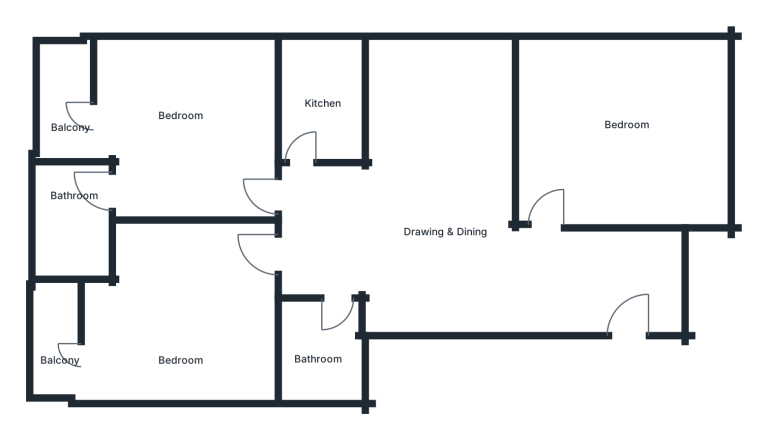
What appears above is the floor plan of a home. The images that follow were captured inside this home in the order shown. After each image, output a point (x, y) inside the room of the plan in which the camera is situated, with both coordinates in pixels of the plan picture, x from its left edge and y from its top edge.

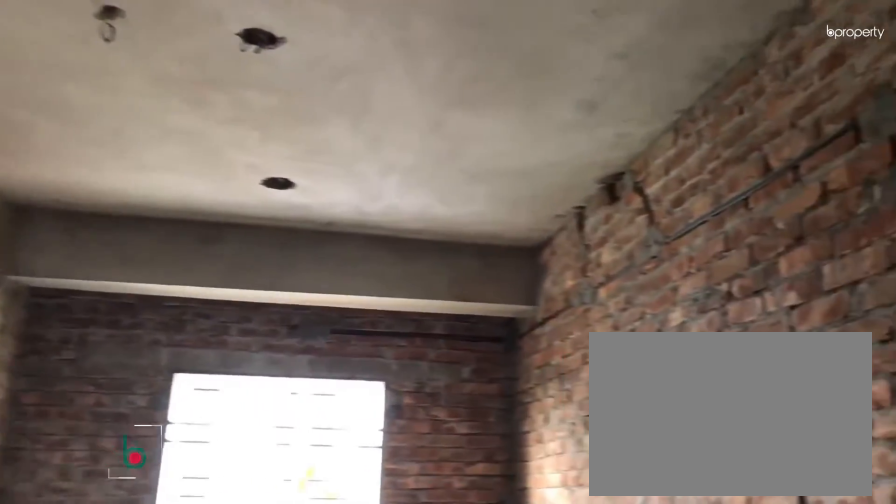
(444, 234)
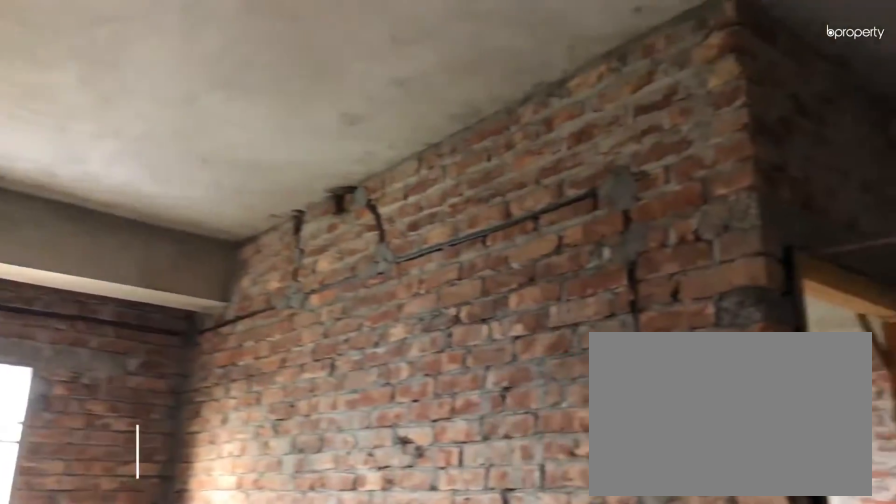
(444, 234)
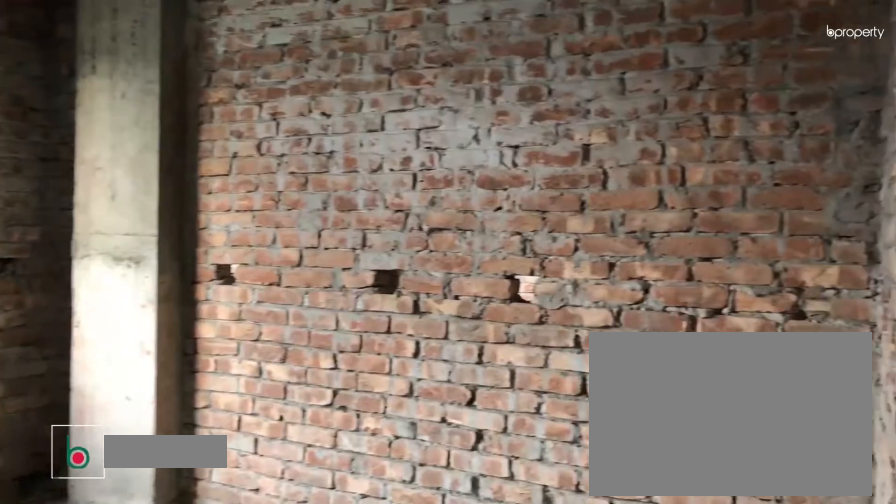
(598, 138)
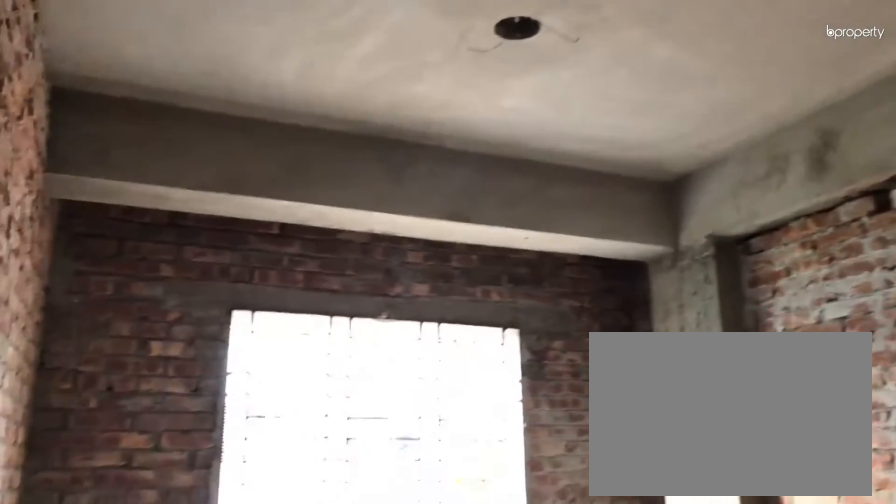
(598, 138)
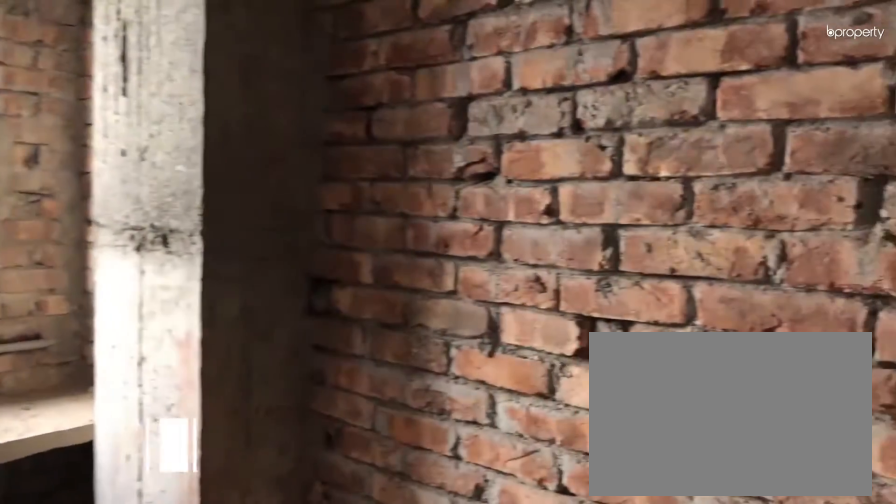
(325, 96)
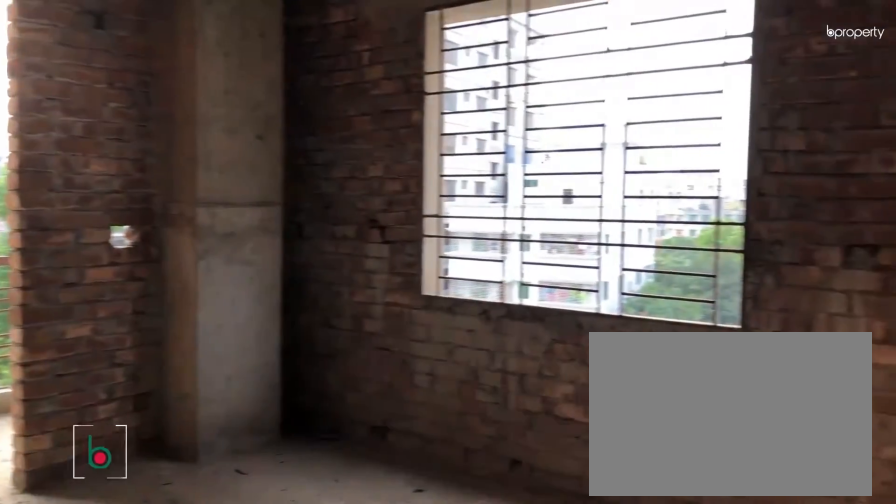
(187, 124)
